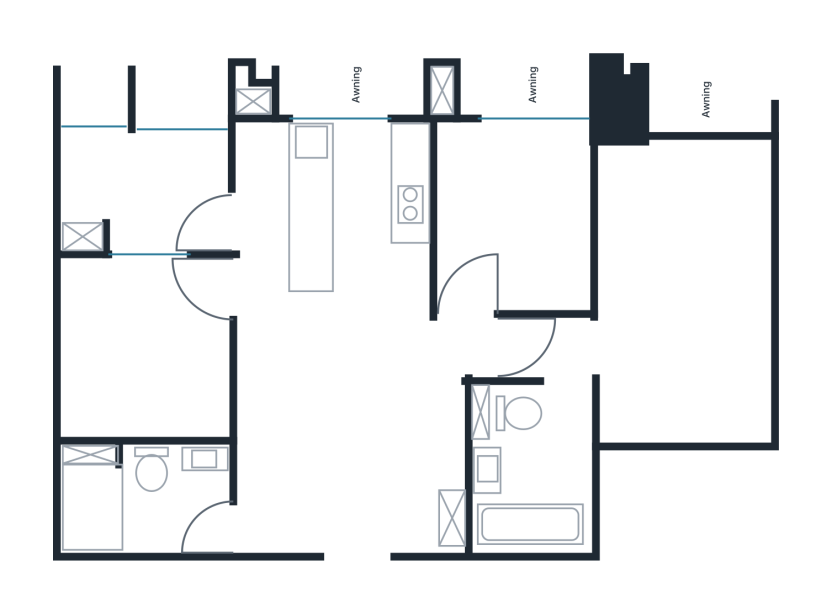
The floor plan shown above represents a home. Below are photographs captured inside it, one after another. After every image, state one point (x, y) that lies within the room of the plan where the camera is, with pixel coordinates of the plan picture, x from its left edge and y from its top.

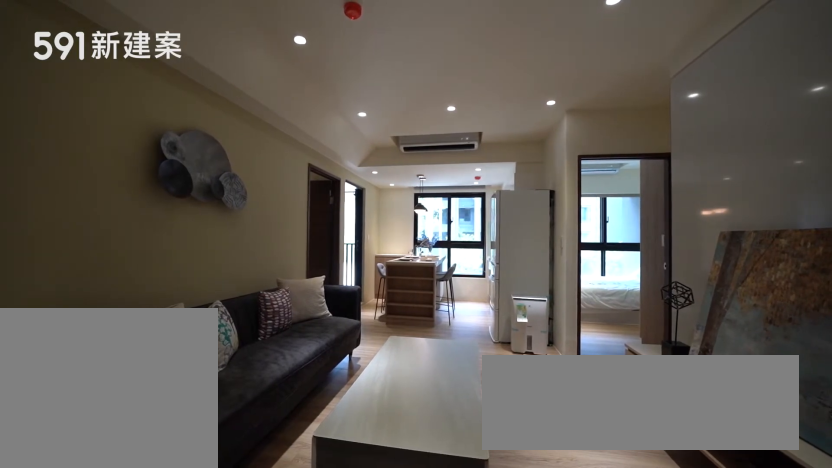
(349, 436)
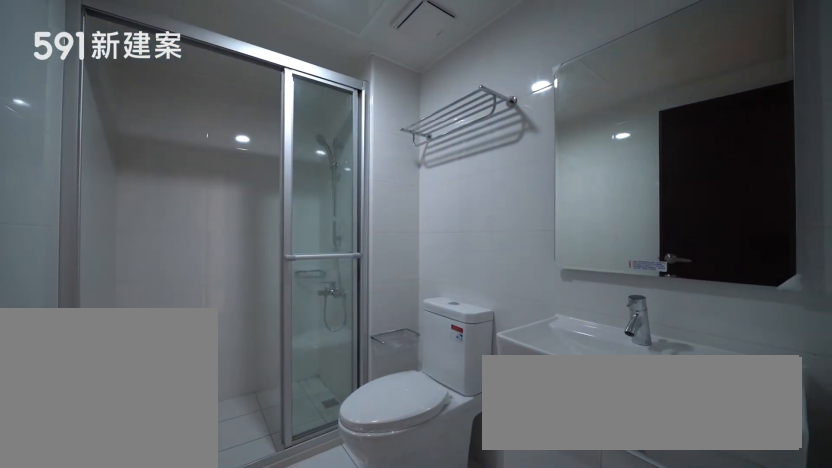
(142, 497)
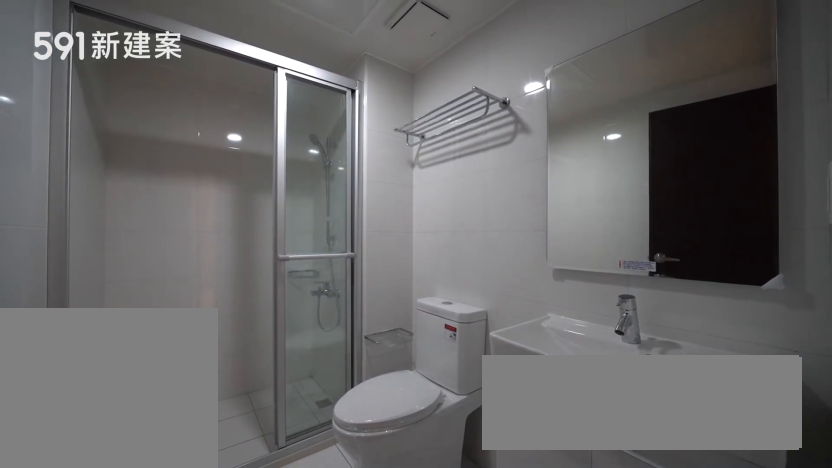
(142, 497)
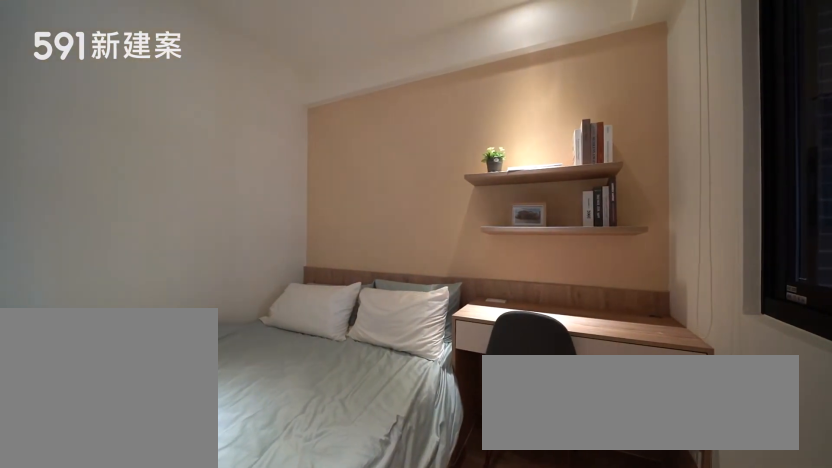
(145, 350)
